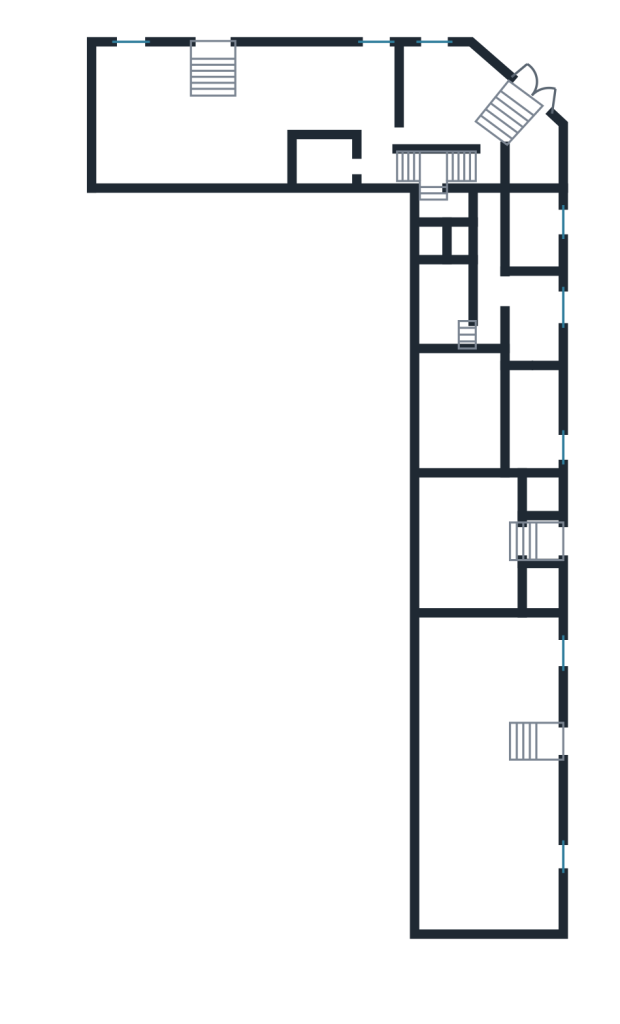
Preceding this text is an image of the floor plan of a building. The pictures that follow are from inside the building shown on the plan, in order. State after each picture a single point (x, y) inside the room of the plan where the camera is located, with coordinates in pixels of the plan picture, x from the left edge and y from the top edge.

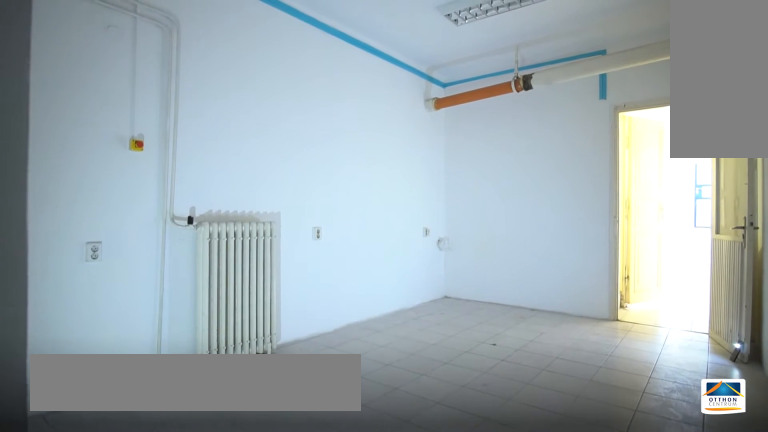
(469, 406)
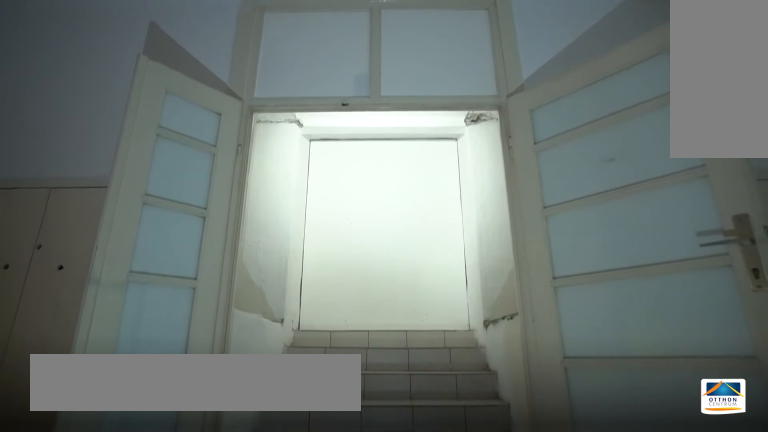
(472, 549)
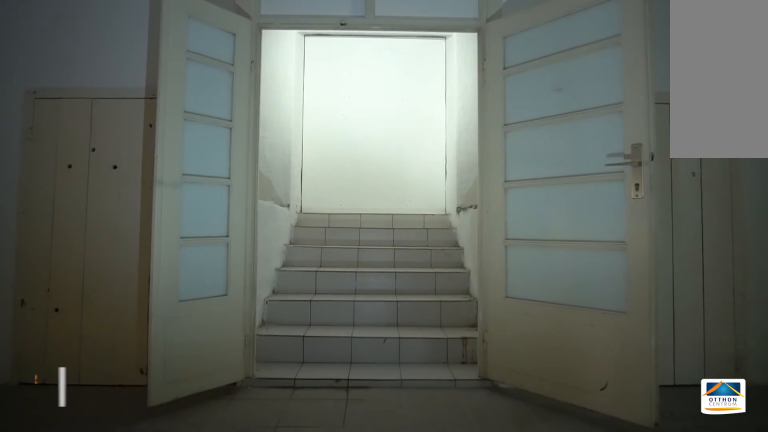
(472, 549)
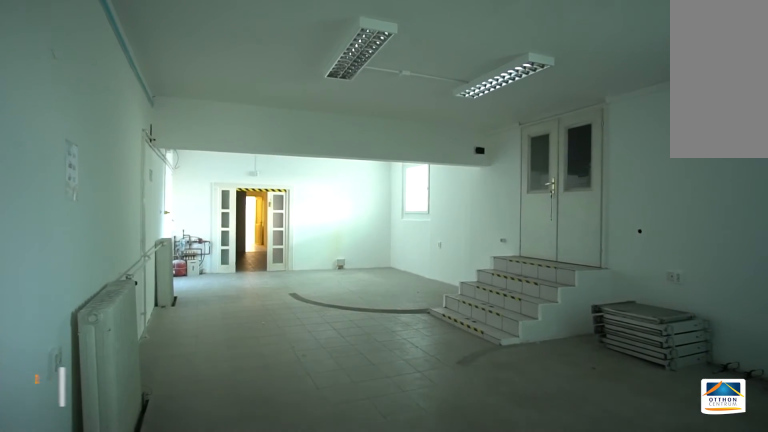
(469, 751)
